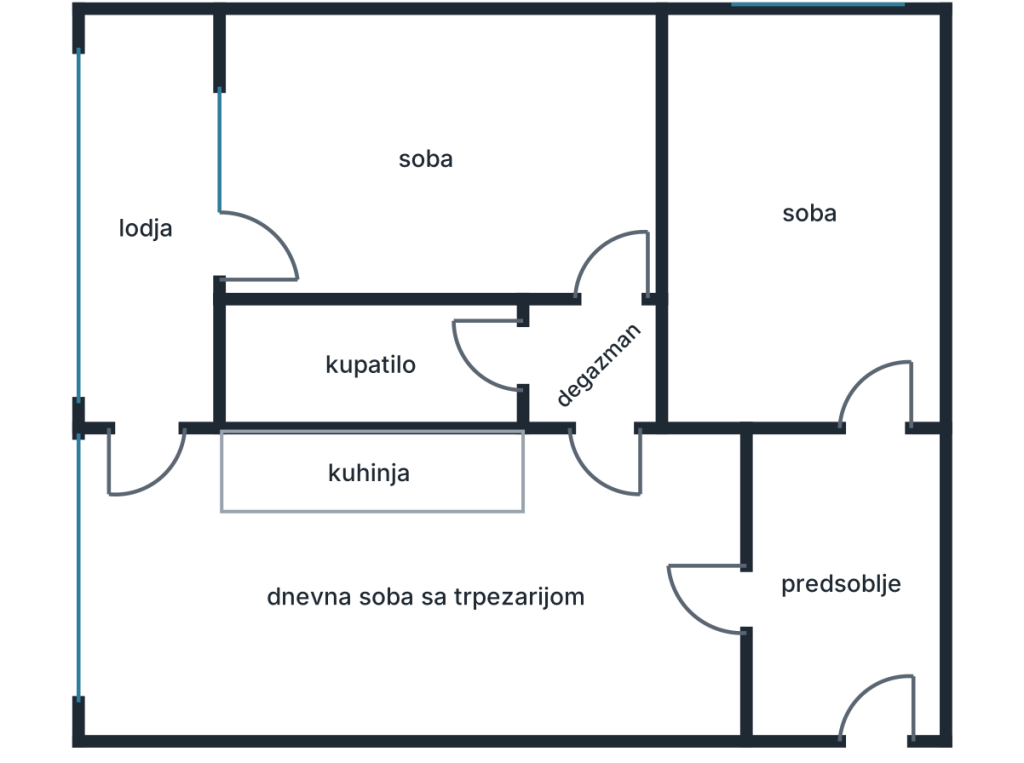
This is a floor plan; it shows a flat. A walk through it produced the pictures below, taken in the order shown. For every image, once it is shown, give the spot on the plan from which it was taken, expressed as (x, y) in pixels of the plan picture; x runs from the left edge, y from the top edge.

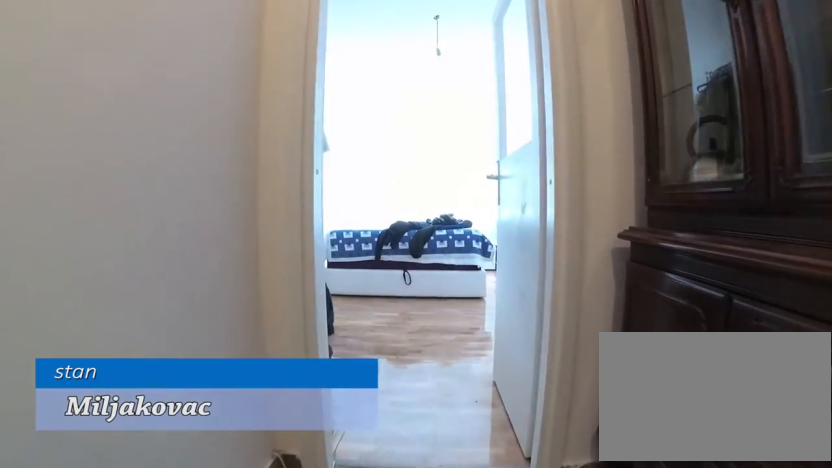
(883, 565)
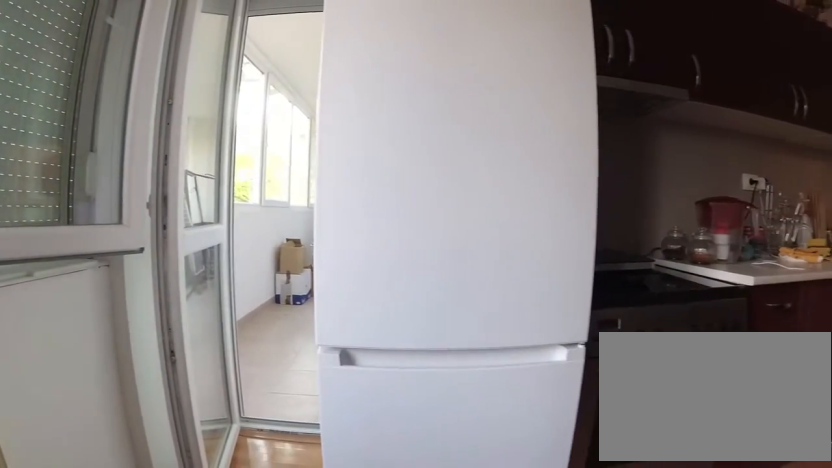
(112, 655)
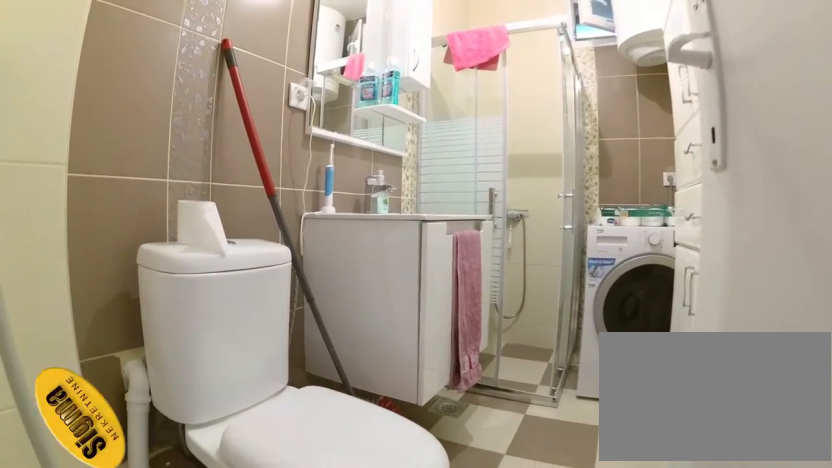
(543, 371)
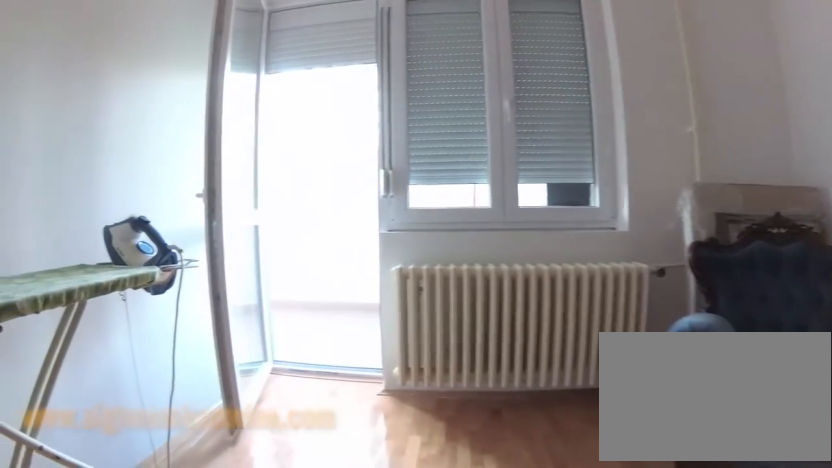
(526, 226)
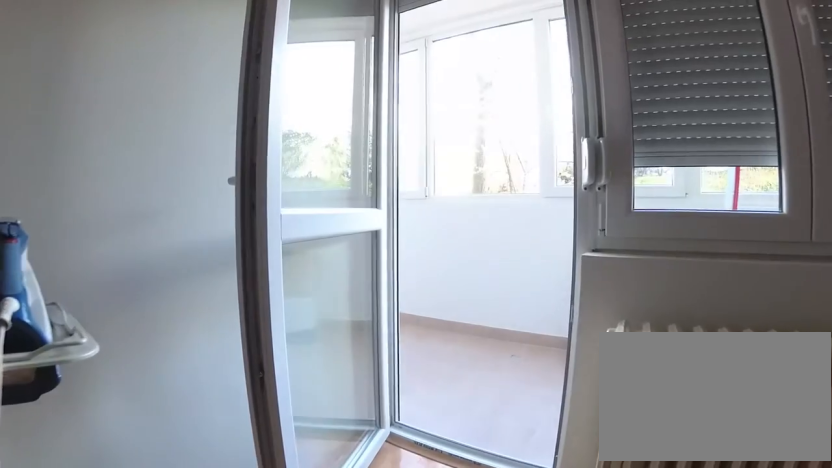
(405, 231)
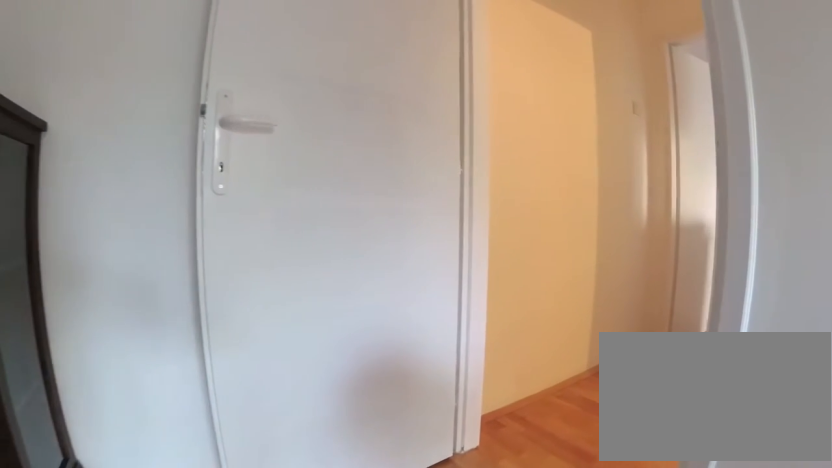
(469, 250)
